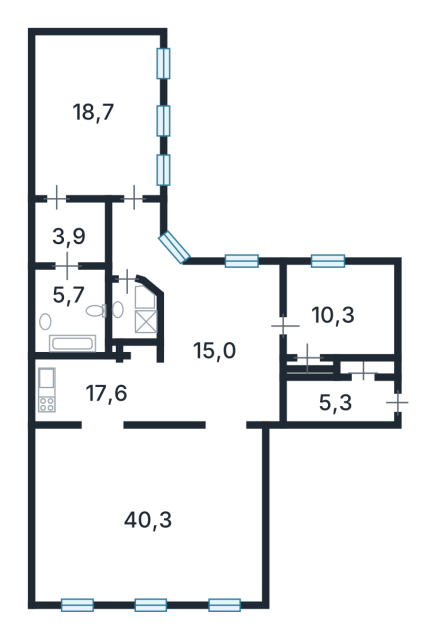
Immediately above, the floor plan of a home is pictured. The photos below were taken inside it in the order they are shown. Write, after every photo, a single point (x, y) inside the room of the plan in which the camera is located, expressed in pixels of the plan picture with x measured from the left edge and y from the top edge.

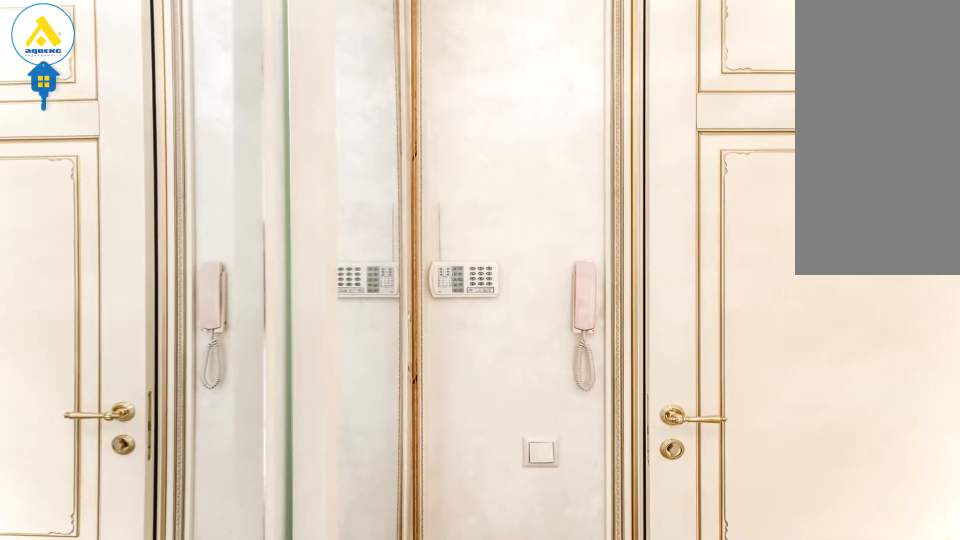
(334, 400)
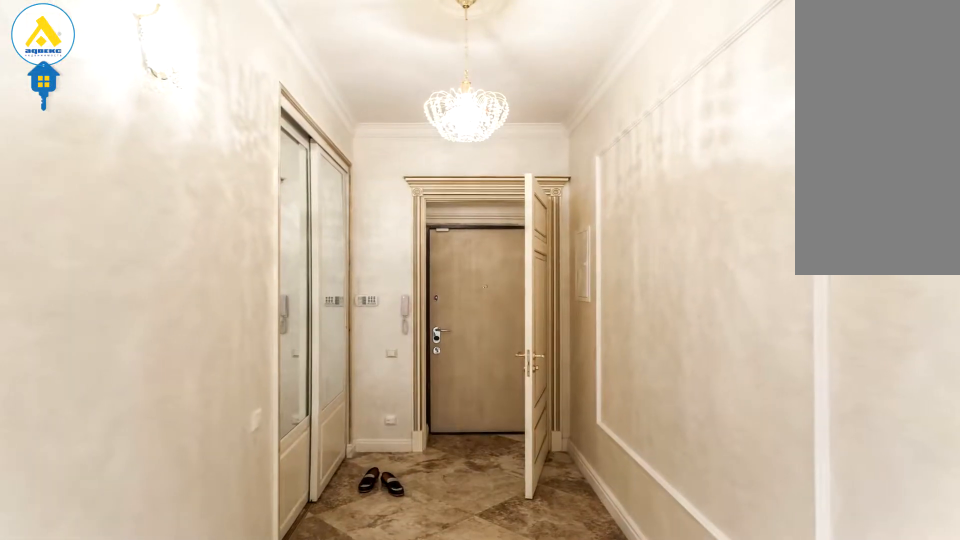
(334, 400)
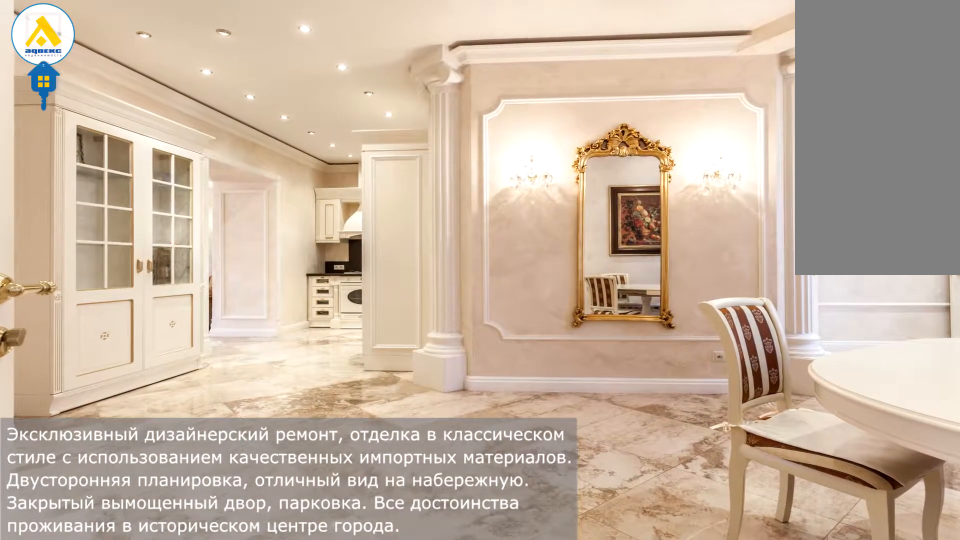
(213, 384)
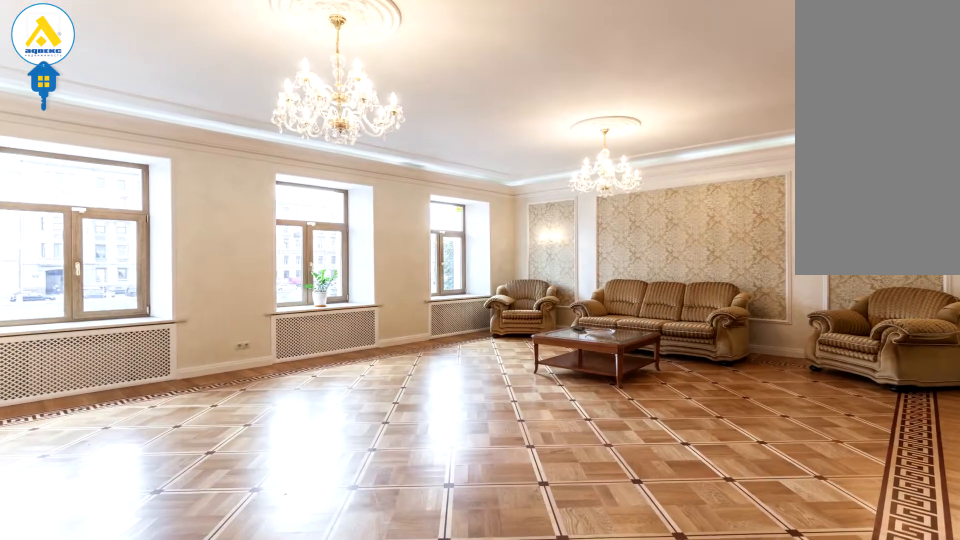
(146, 475)
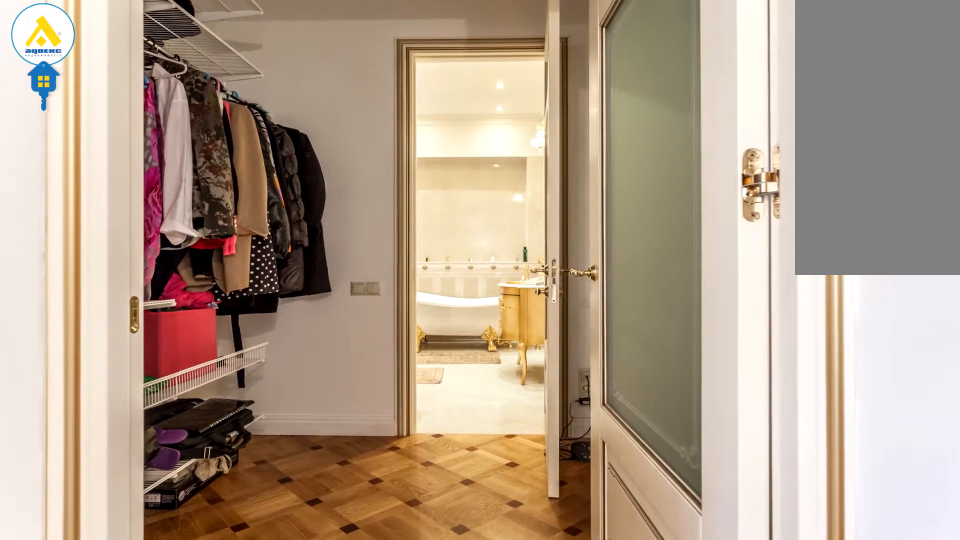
(72, 236)
